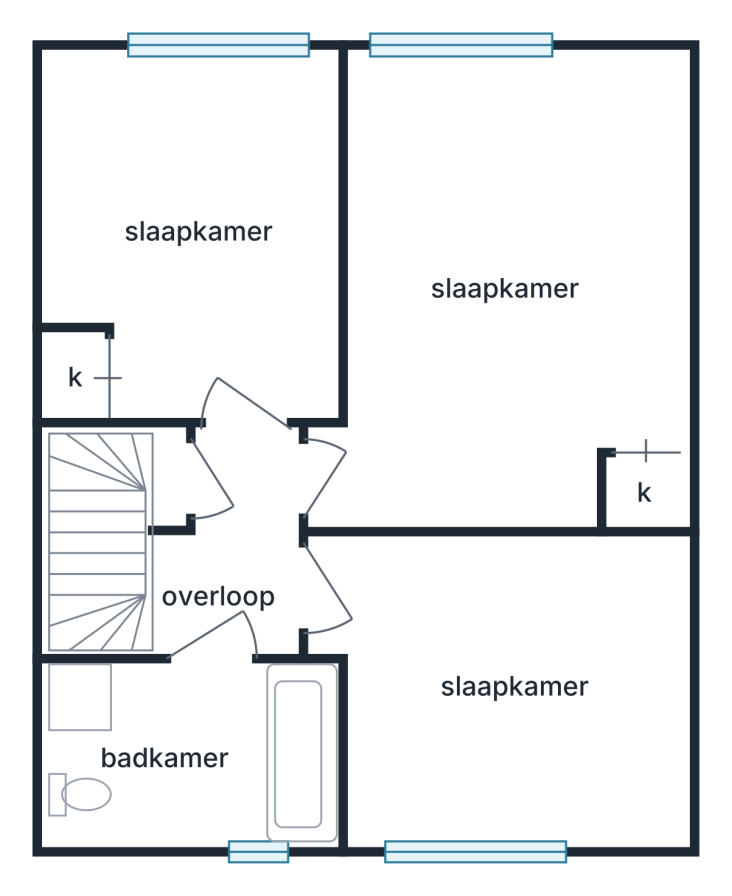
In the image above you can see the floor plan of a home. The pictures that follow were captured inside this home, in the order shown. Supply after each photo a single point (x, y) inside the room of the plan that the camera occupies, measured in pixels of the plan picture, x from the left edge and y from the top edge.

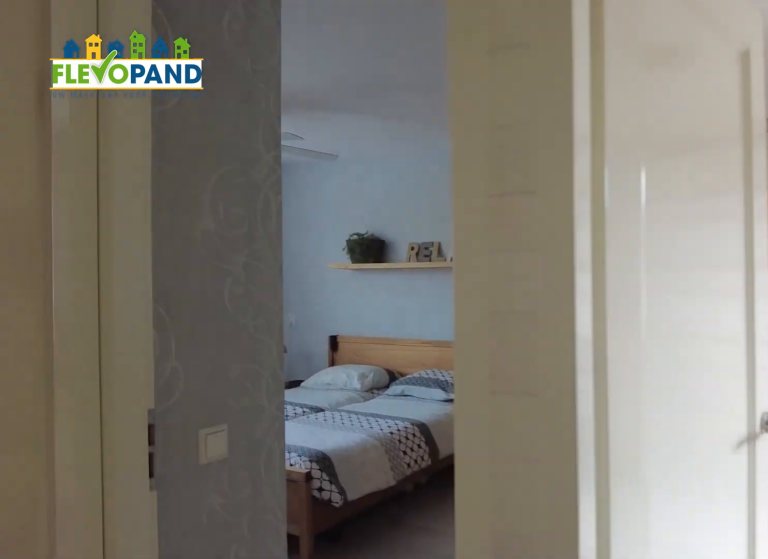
(233, 556)
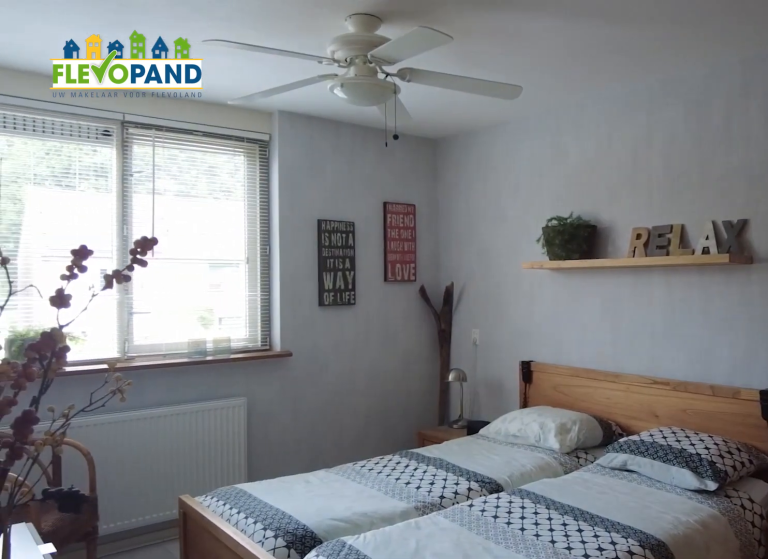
(486, 514)
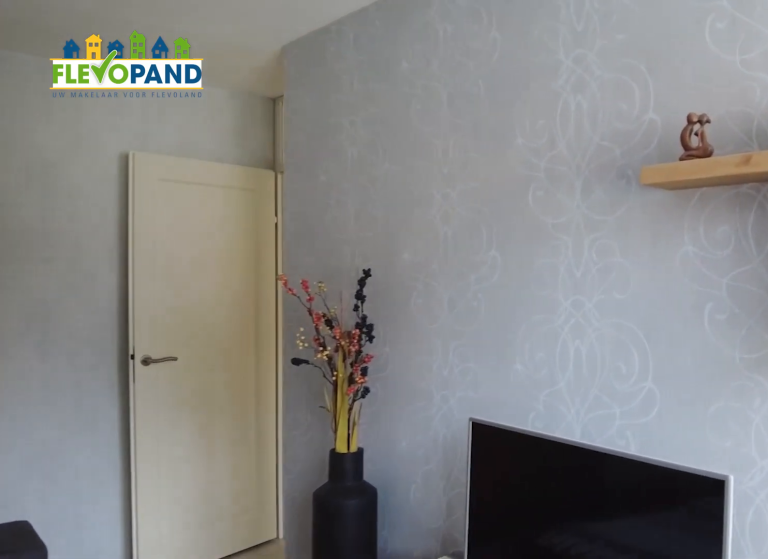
(486, 514)
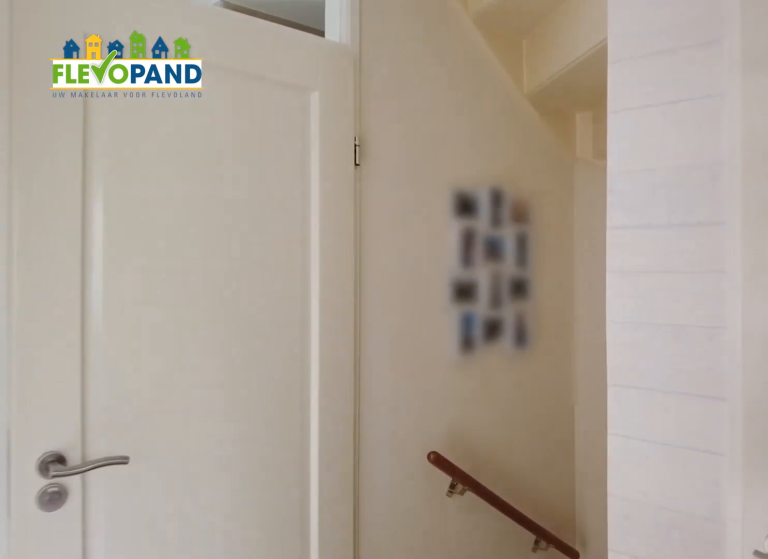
(235, 552)
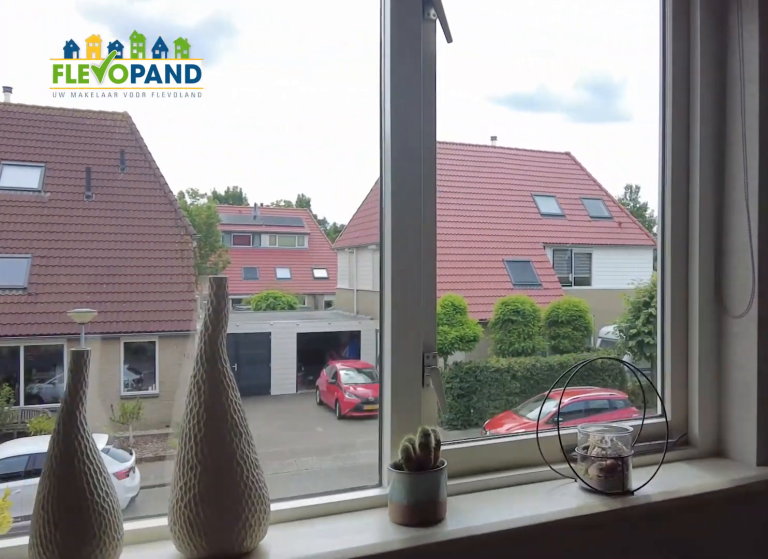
(507, 685)
